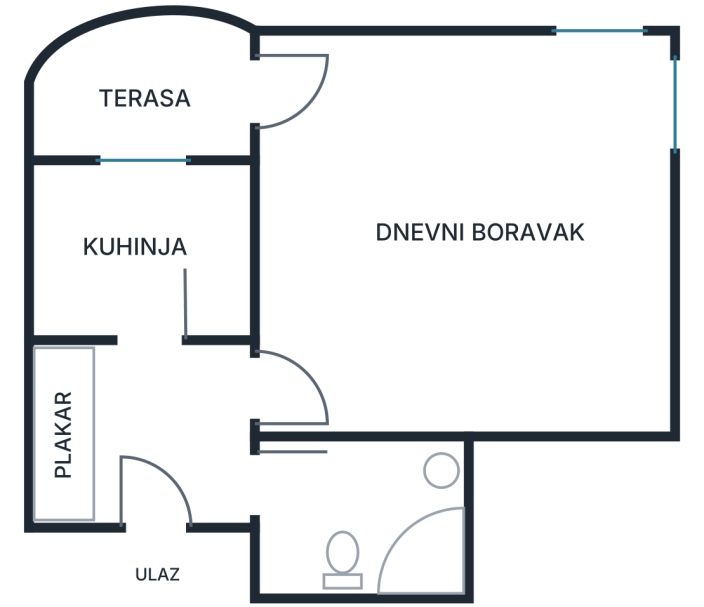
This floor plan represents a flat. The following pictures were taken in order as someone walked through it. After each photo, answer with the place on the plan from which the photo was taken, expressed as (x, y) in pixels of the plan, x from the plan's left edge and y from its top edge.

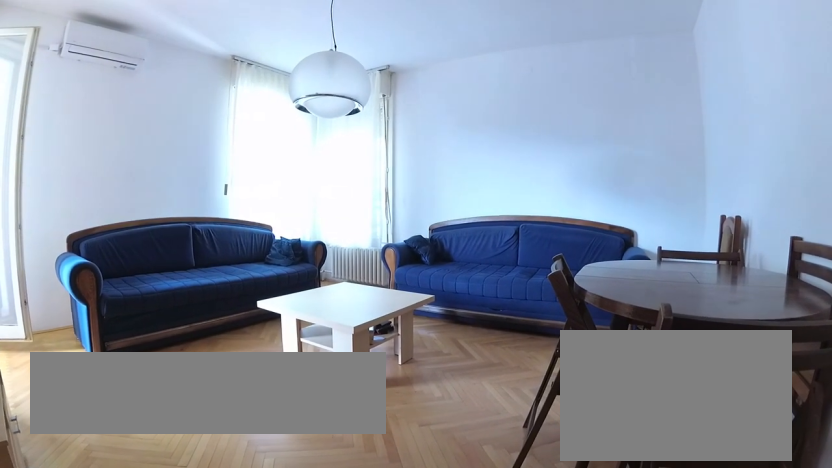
(323, 374)
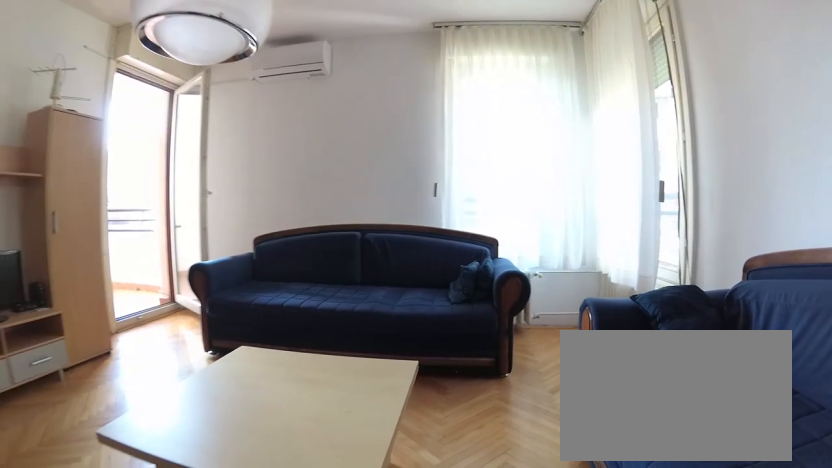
(433, 374)
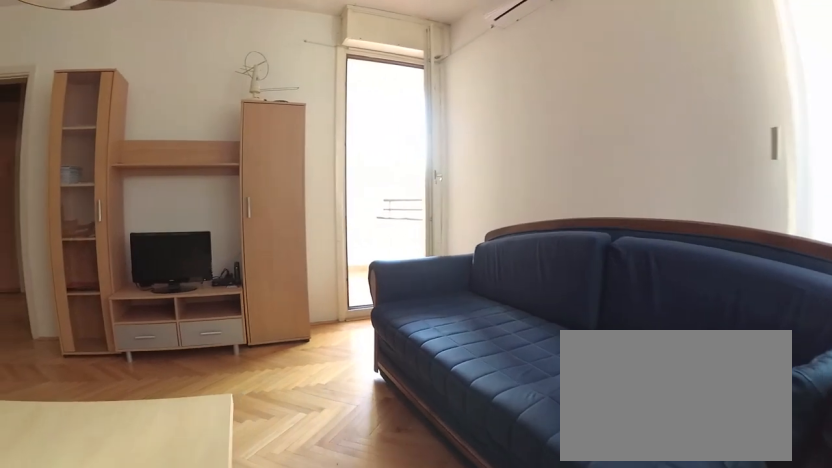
(579, 232)
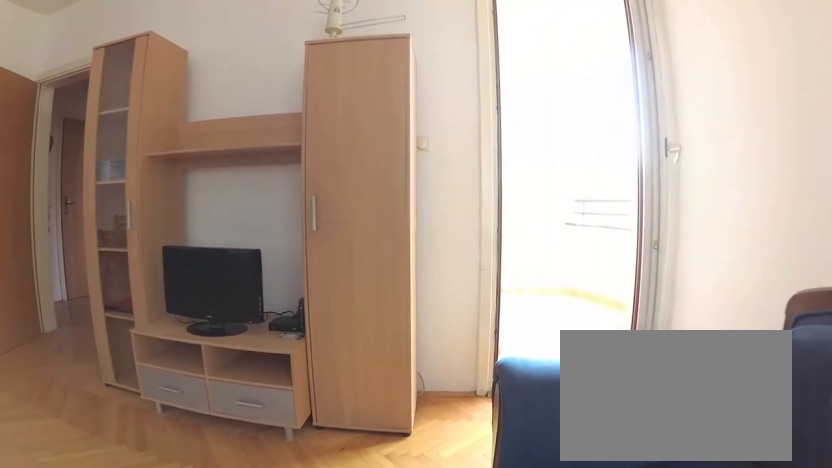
(517, 101)
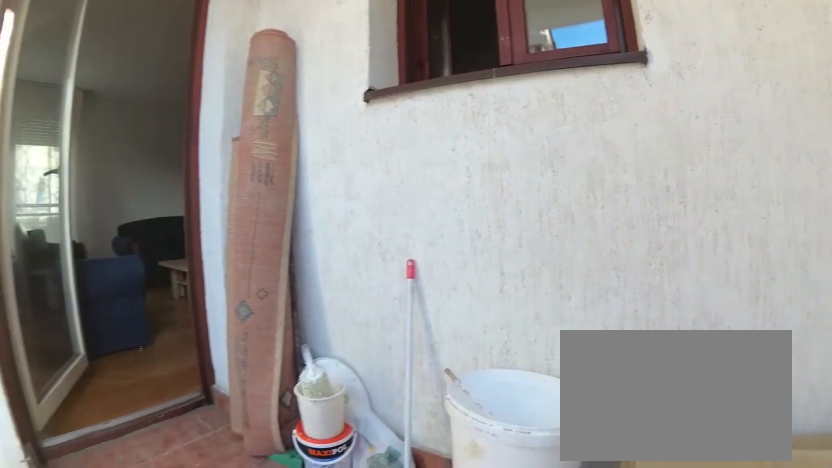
(153, 102)
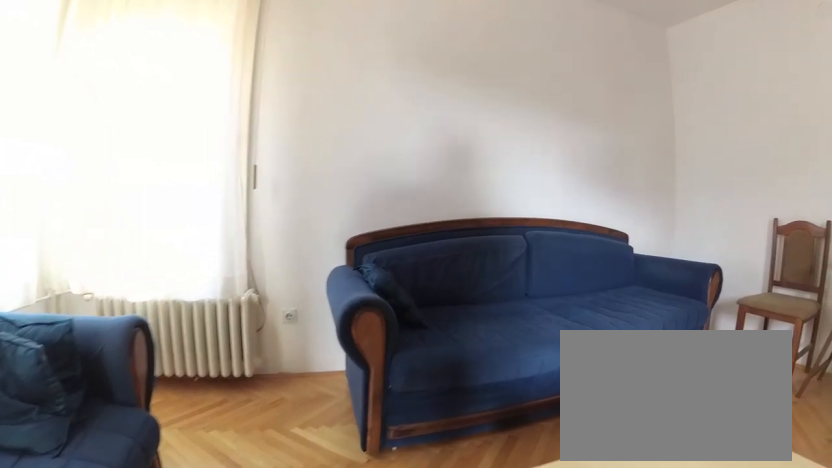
(411, 183)
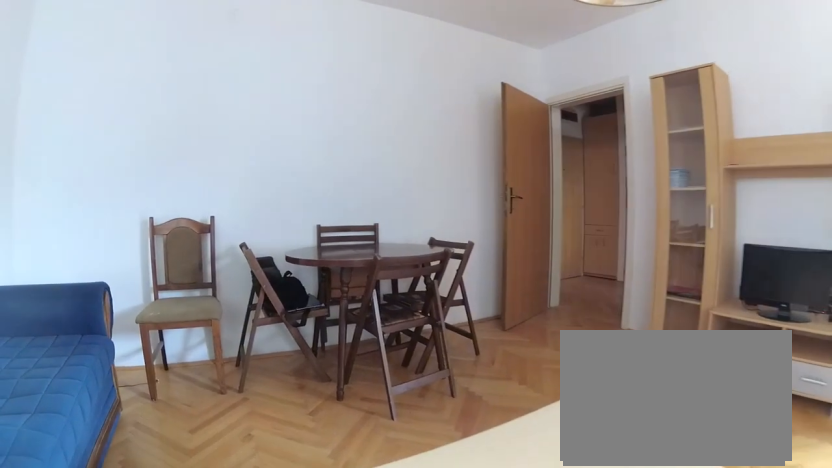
(521, 198)
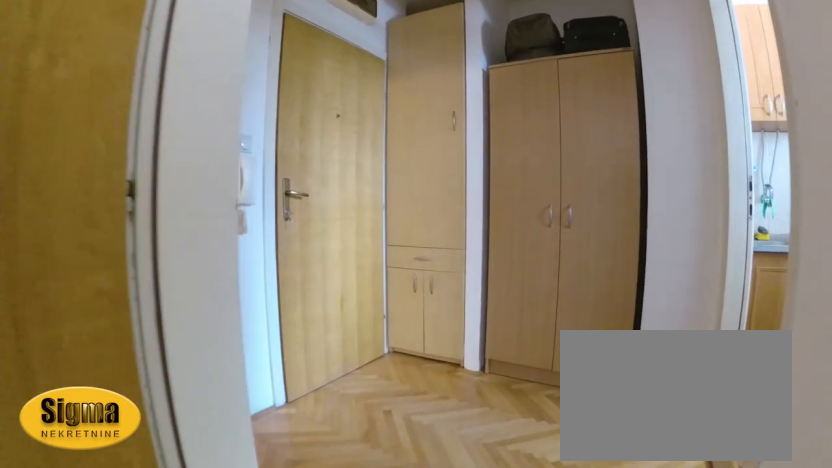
(329, 375)
